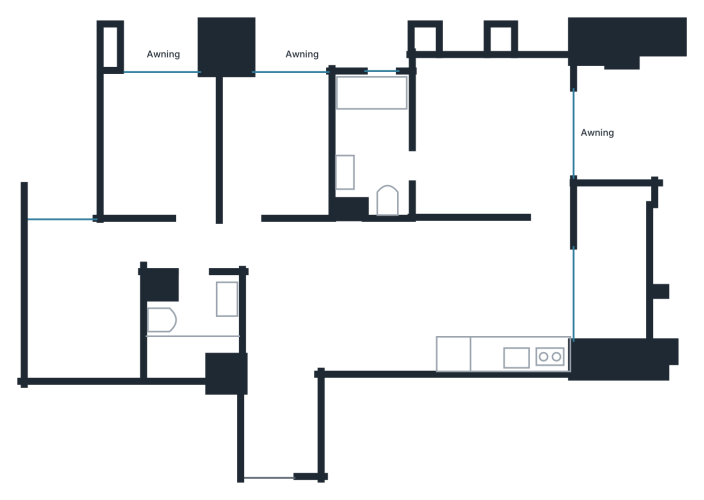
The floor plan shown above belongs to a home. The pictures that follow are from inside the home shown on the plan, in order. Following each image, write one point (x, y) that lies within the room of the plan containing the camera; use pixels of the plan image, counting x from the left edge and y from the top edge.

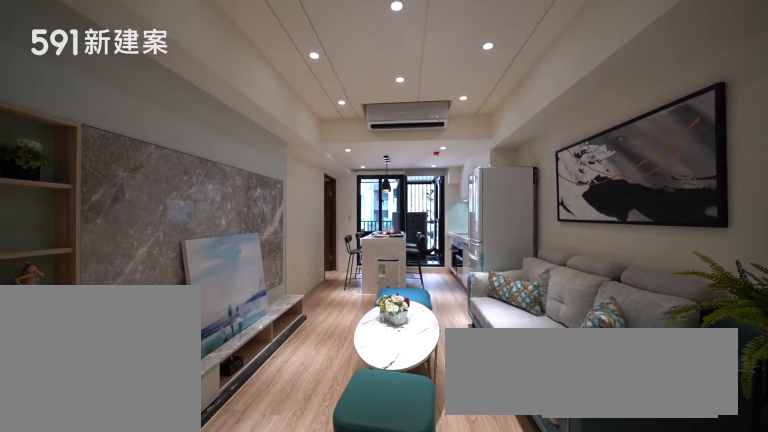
(342, 295)
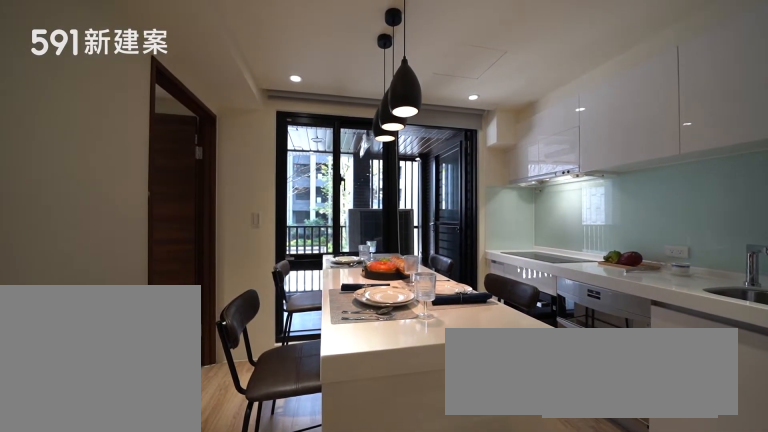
(499, 265)
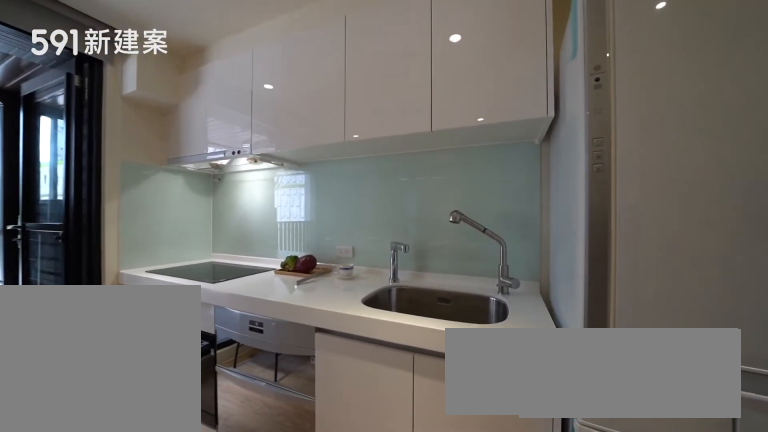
(508, 336)
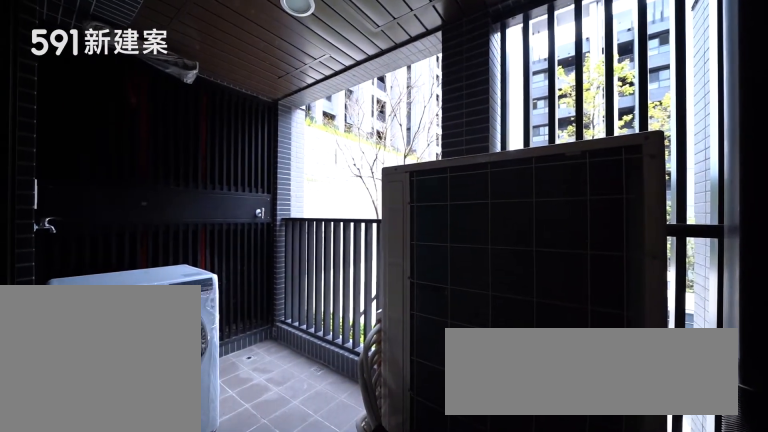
(613, 256)
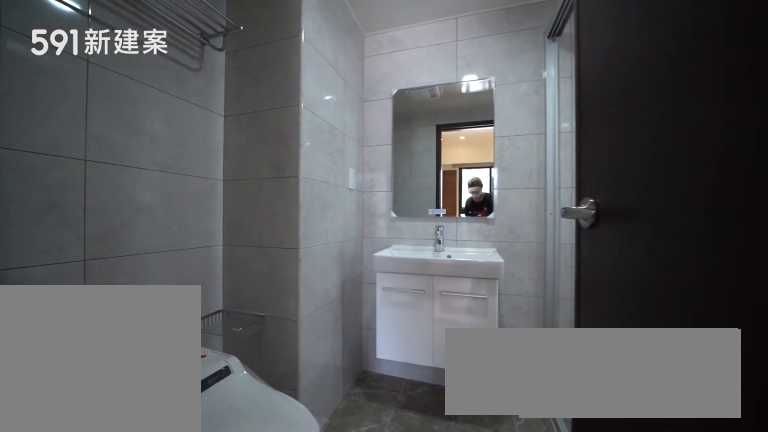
(371, 144)
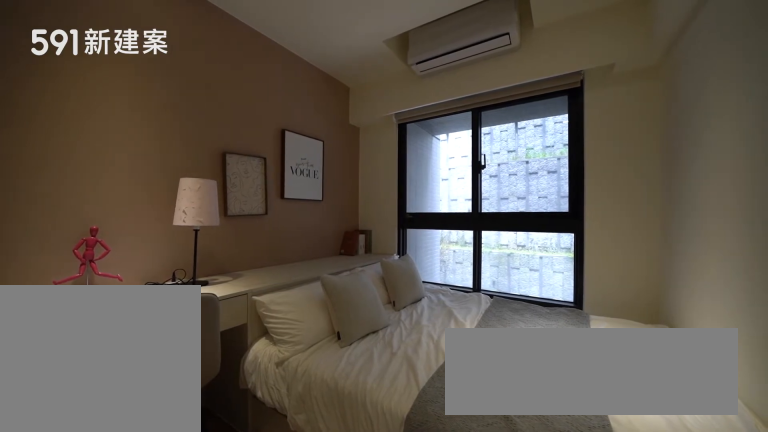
(157, 145)
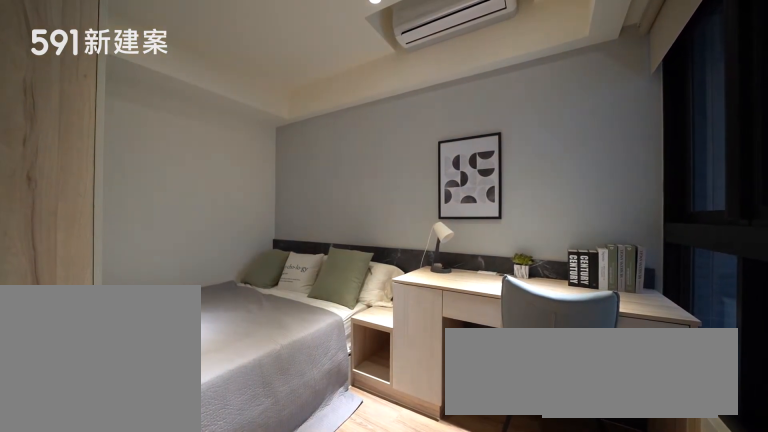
(81, 301)
